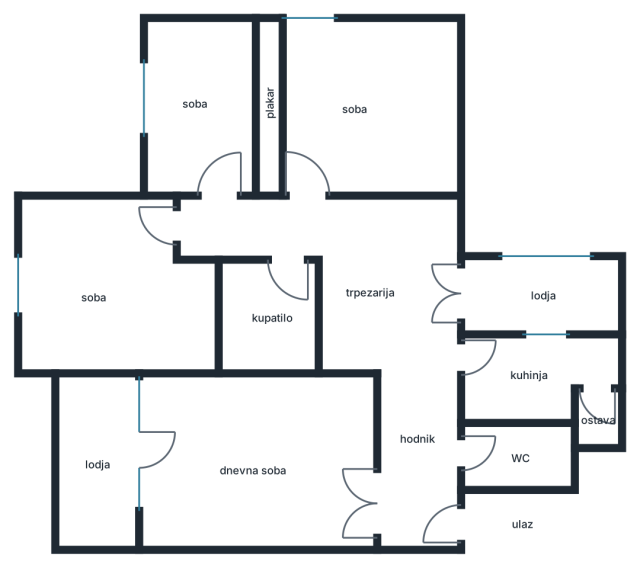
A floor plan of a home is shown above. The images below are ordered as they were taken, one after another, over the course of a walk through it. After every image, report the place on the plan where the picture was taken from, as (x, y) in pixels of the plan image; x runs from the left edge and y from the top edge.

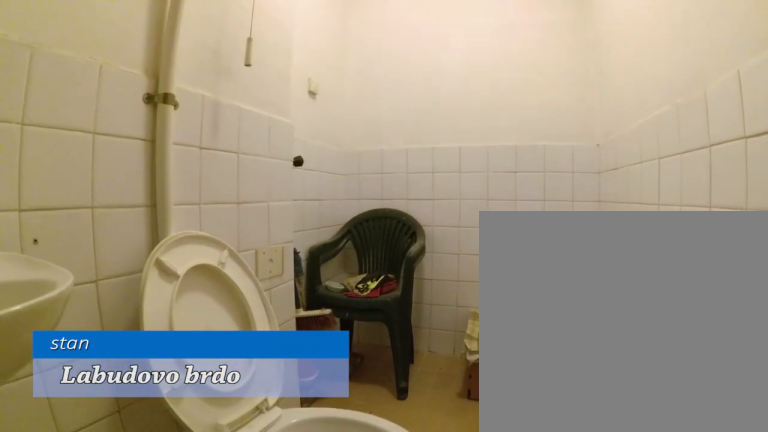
(460, 462)
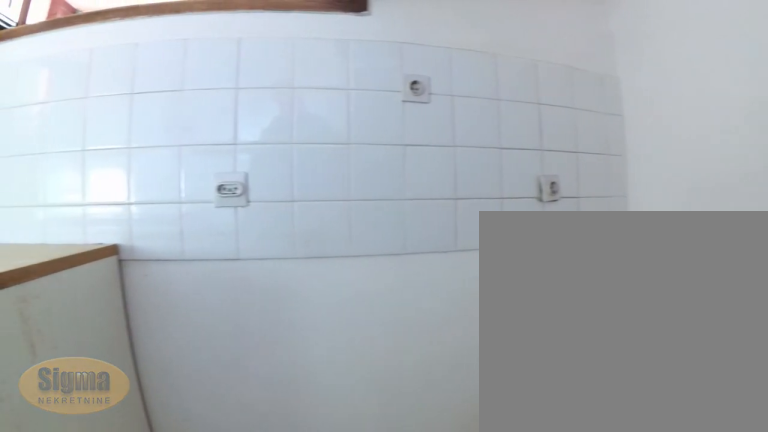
(594, 380)
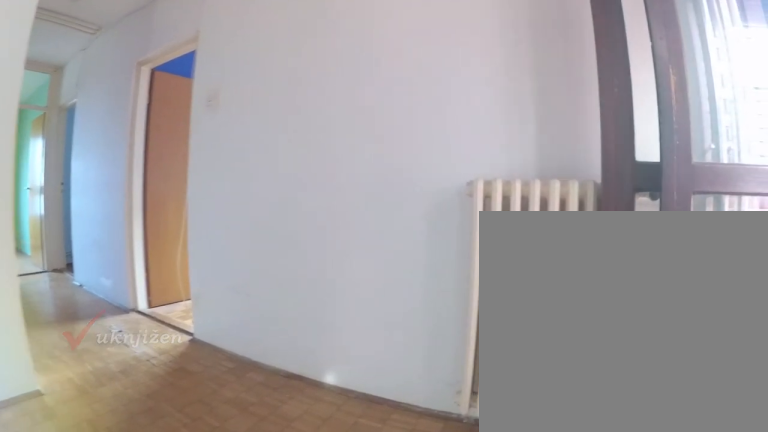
(445, 310)
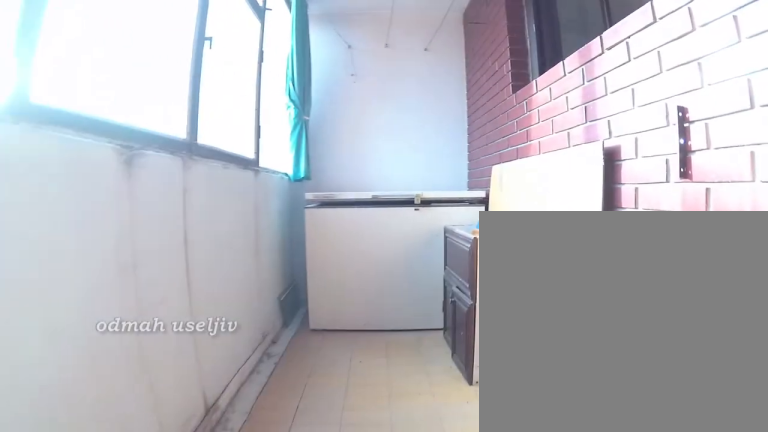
(472, 288)
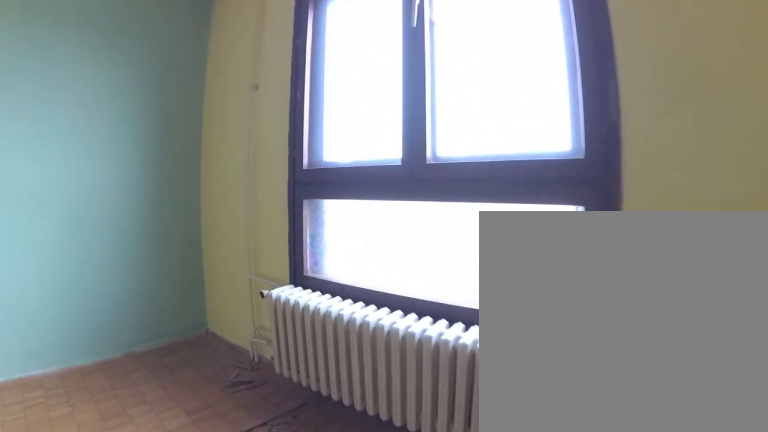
(59, 223)
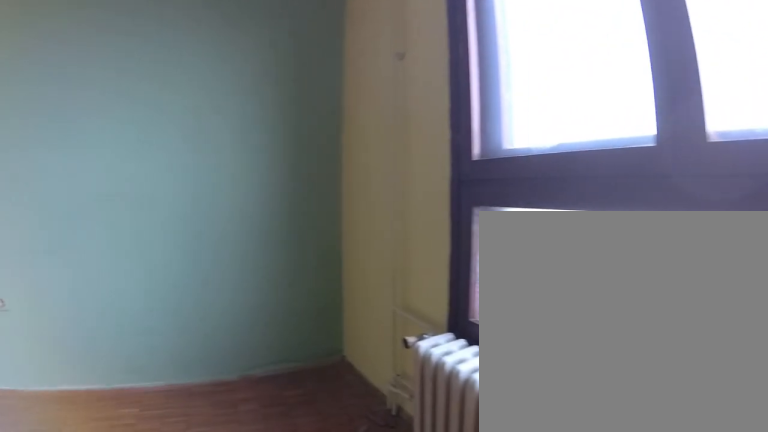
(51, 232)
